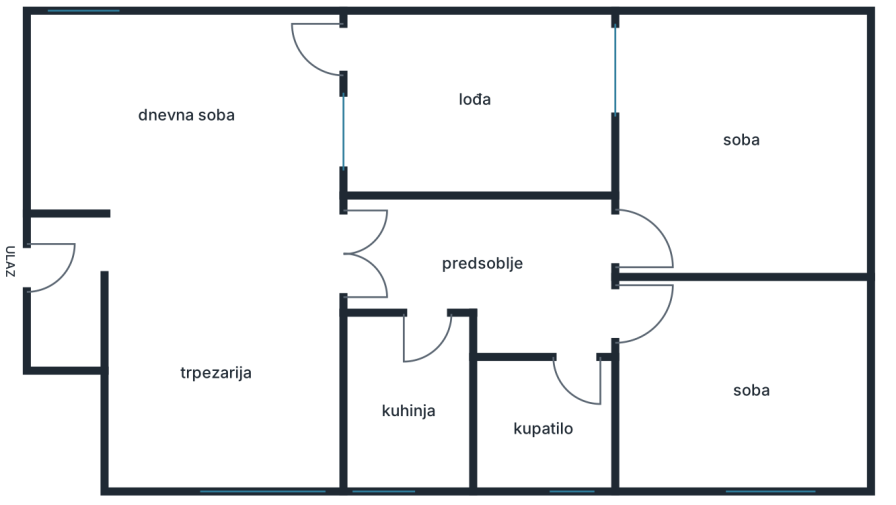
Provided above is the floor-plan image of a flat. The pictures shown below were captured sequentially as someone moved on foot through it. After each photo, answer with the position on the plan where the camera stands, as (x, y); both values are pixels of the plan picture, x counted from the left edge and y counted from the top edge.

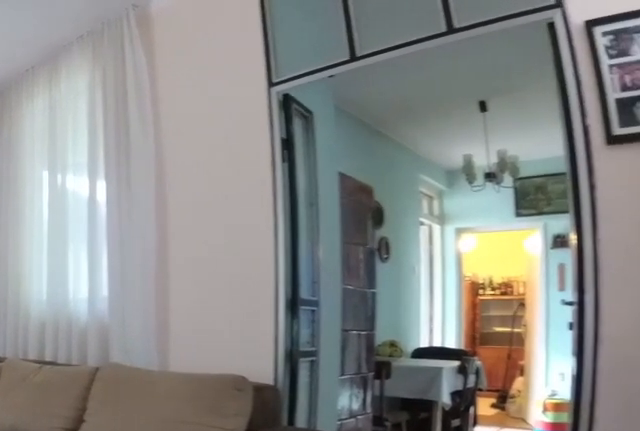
(124, 260)
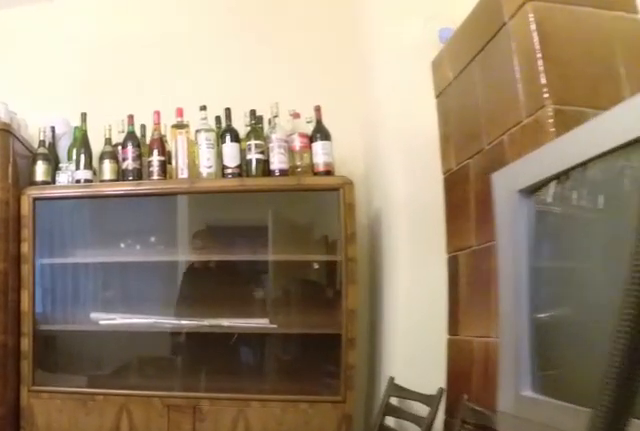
(736, 236)
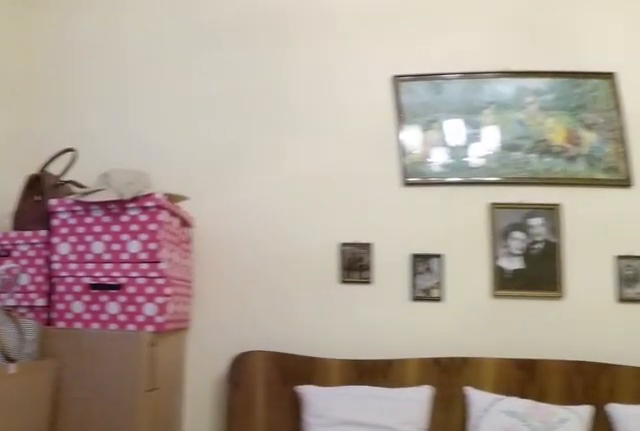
(774, 251)
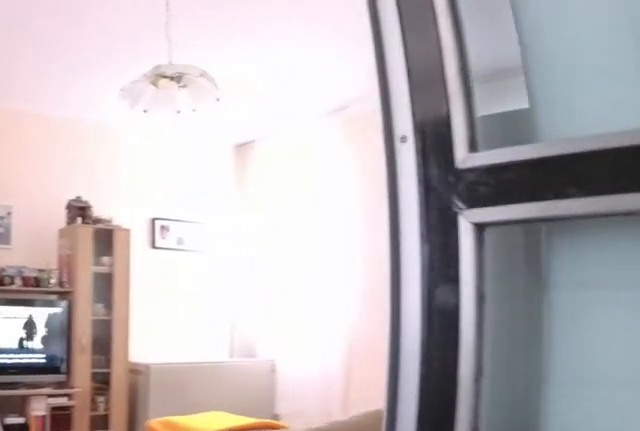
(356, 251)
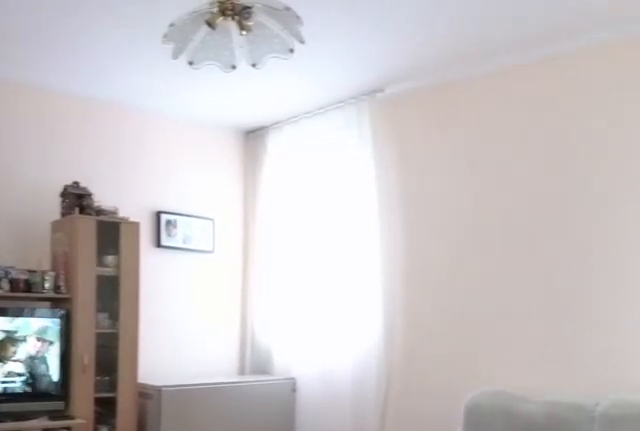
(324, 254)
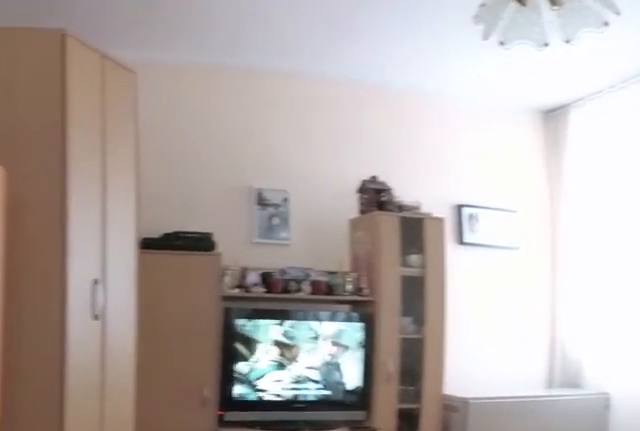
(320, 250)
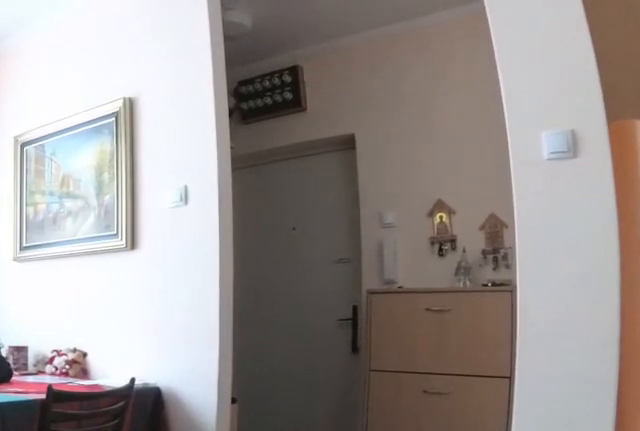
(306, 244)
